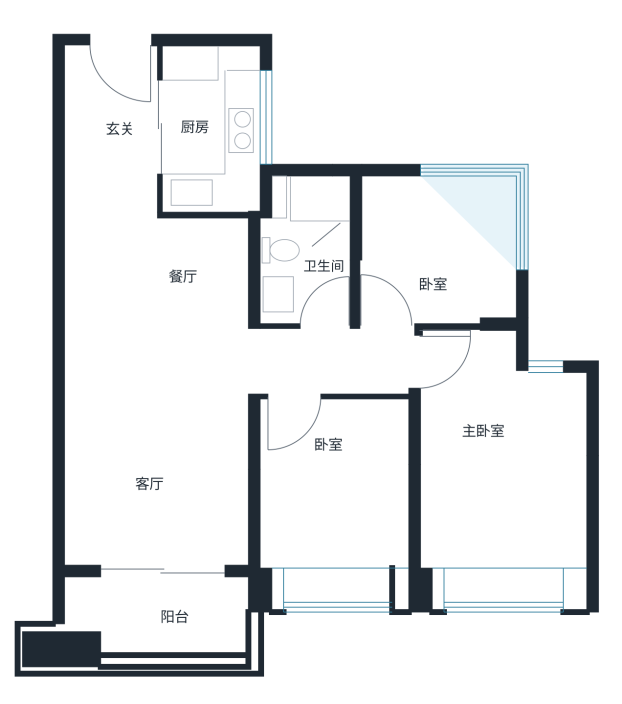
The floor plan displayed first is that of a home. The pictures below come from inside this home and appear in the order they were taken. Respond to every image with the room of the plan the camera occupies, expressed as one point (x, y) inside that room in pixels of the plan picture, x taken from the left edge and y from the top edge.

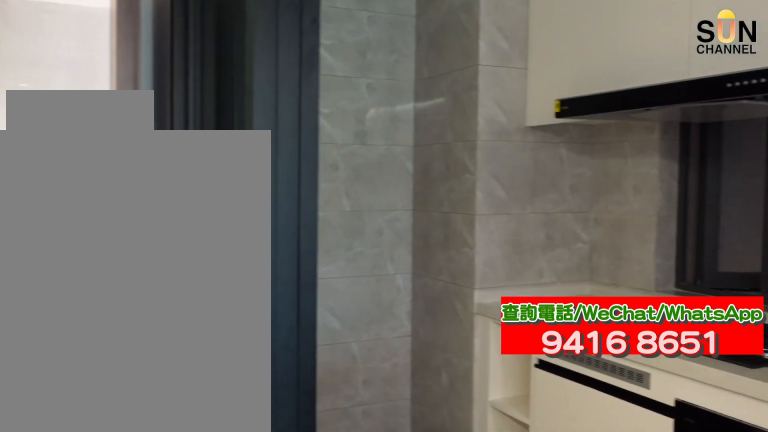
(211, 127)
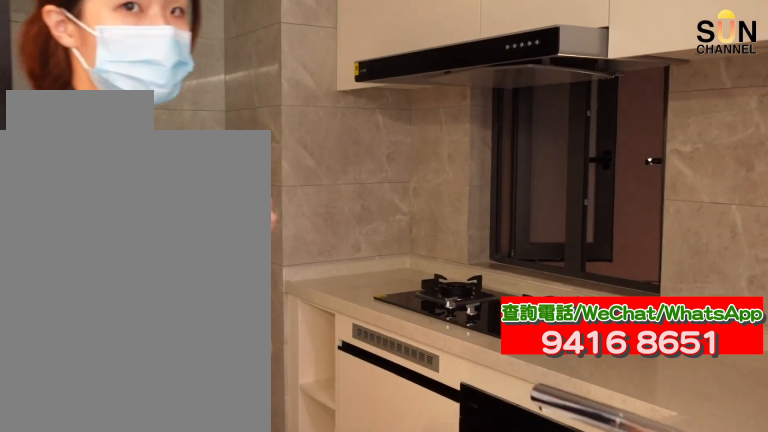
(211, 127)
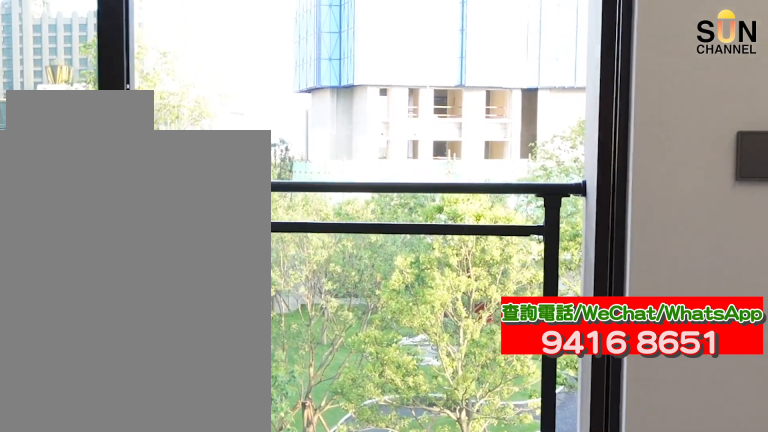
(158, 618)
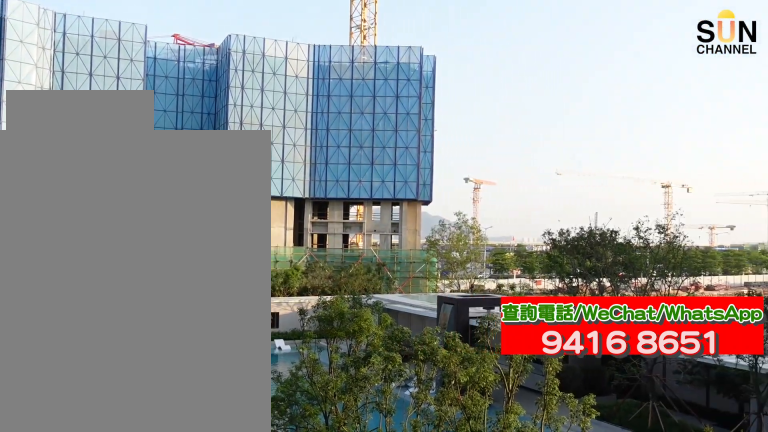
(158, 618)
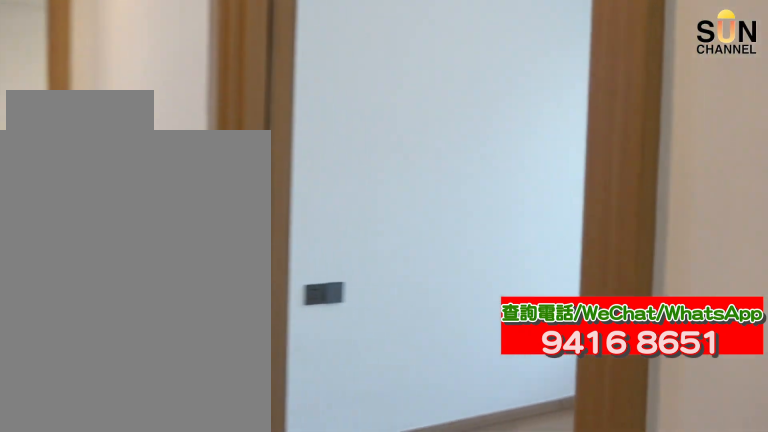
(342, 505)
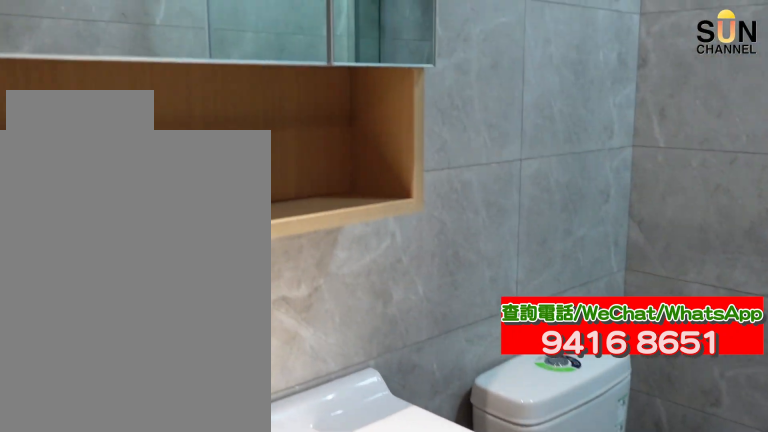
(305, 246)
